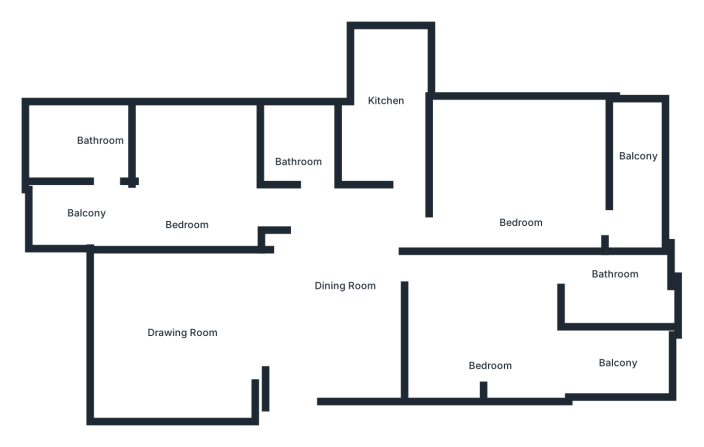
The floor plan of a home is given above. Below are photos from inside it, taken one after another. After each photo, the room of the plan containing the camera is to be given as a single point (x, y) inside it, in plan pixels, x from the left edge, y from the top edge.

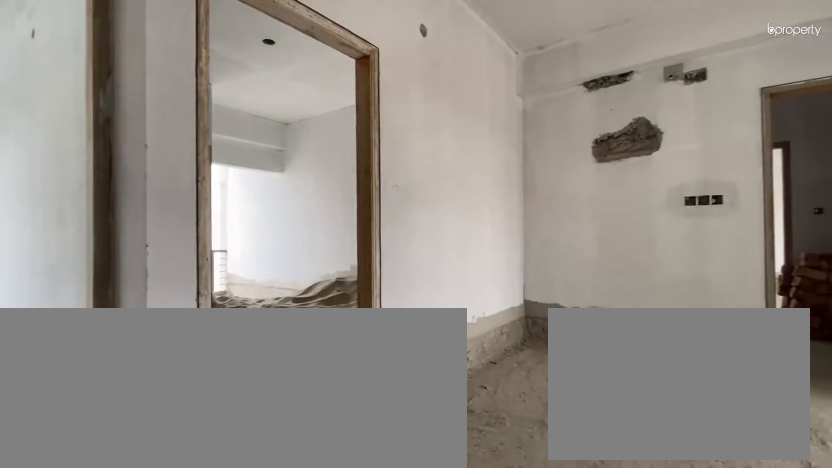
(348, 282)
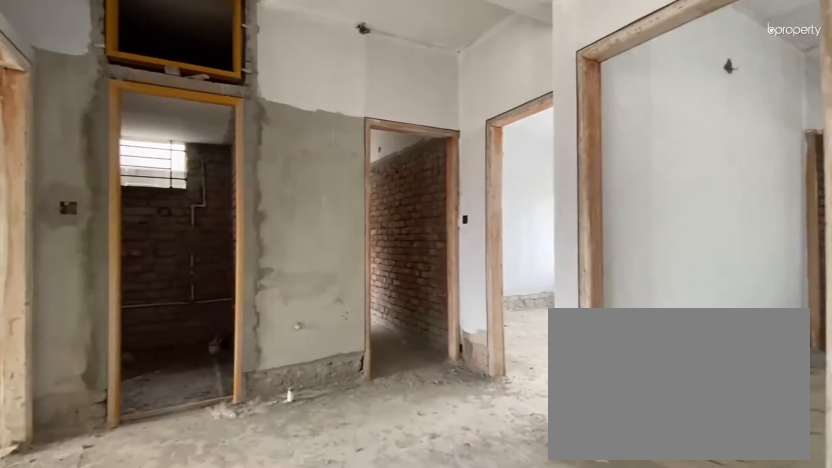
(348, 282)
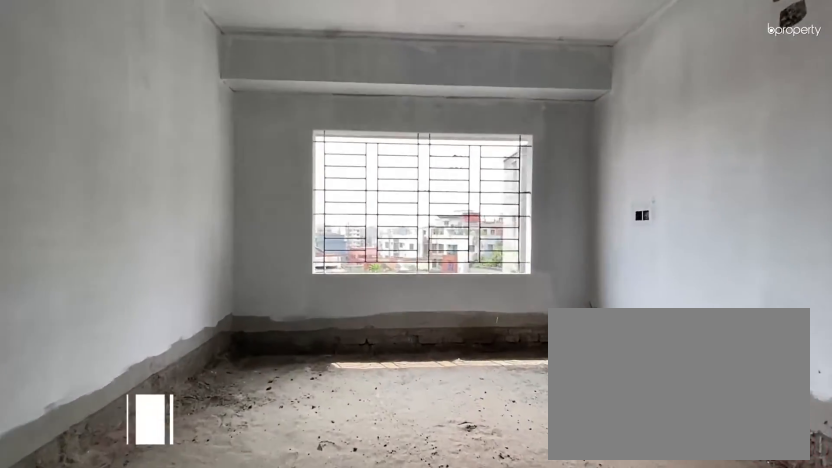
(184, 330)
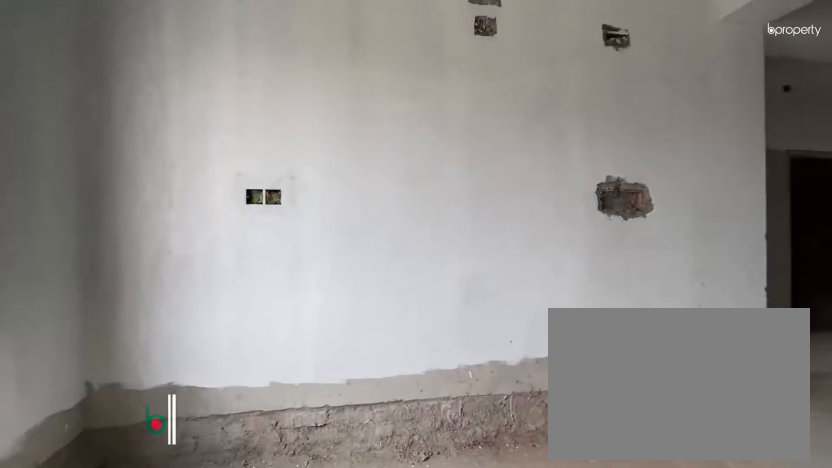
(184, 330)
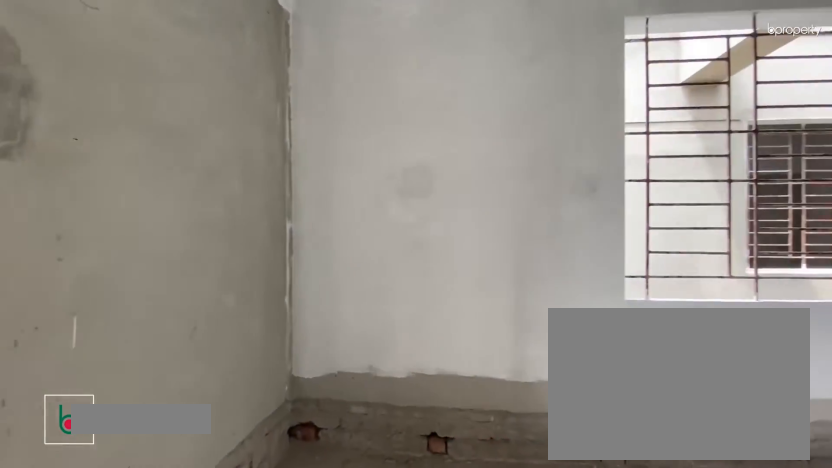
(188, 188)
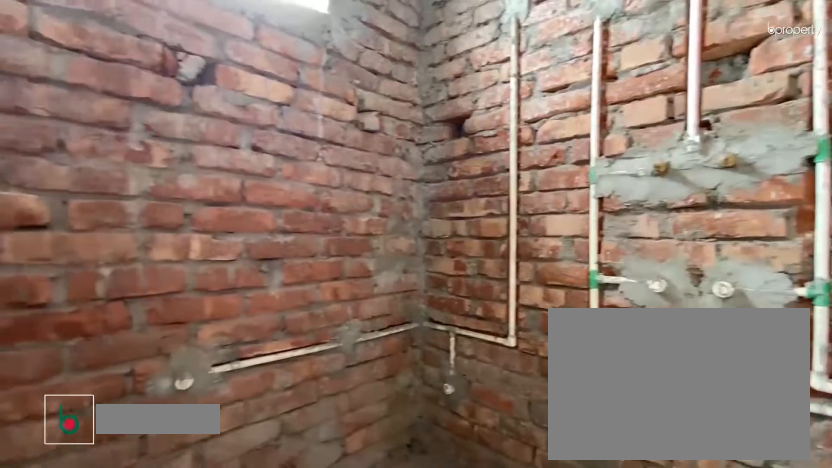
(93, 150)
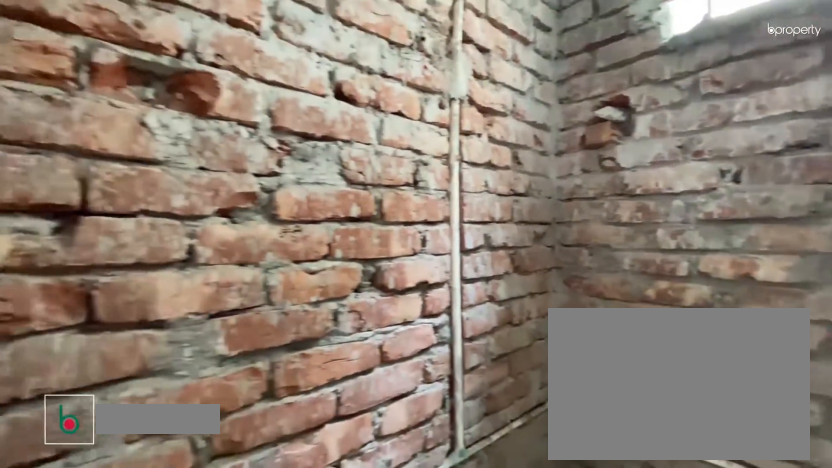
(298, 141)
